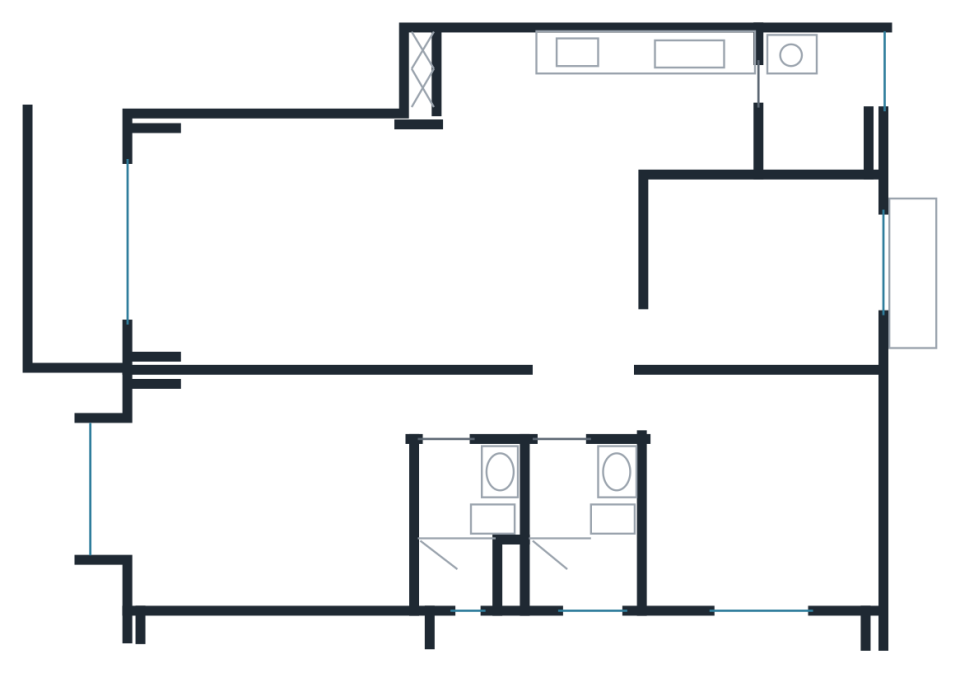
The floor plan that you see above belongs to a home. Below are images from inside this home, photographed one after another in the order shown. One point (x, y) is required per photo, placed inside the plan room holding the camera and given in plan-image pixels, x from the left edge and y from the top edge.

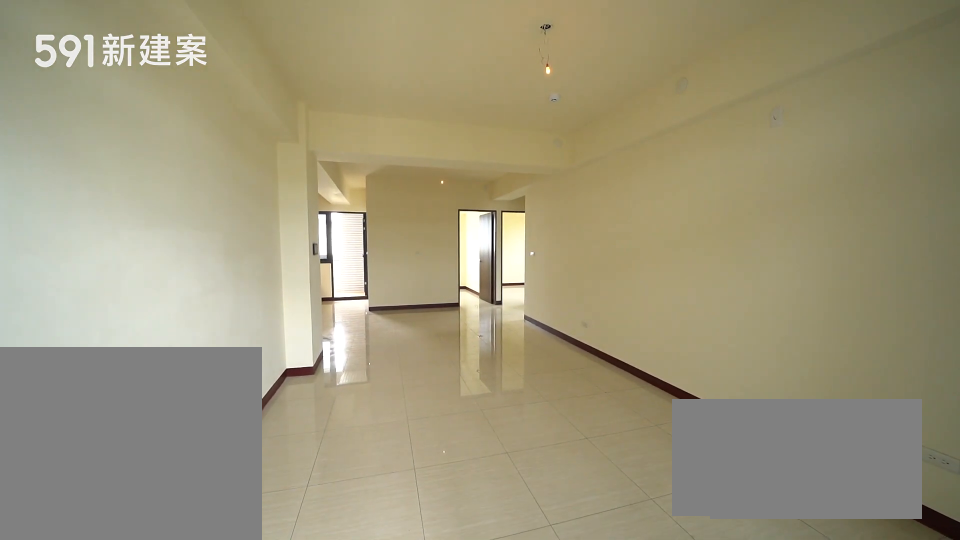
(389, 242)
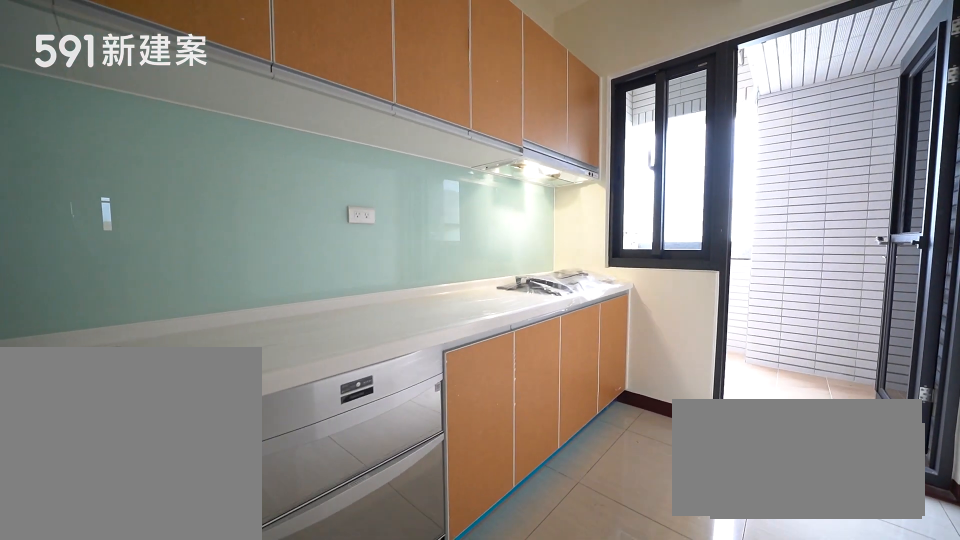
(600, 104)
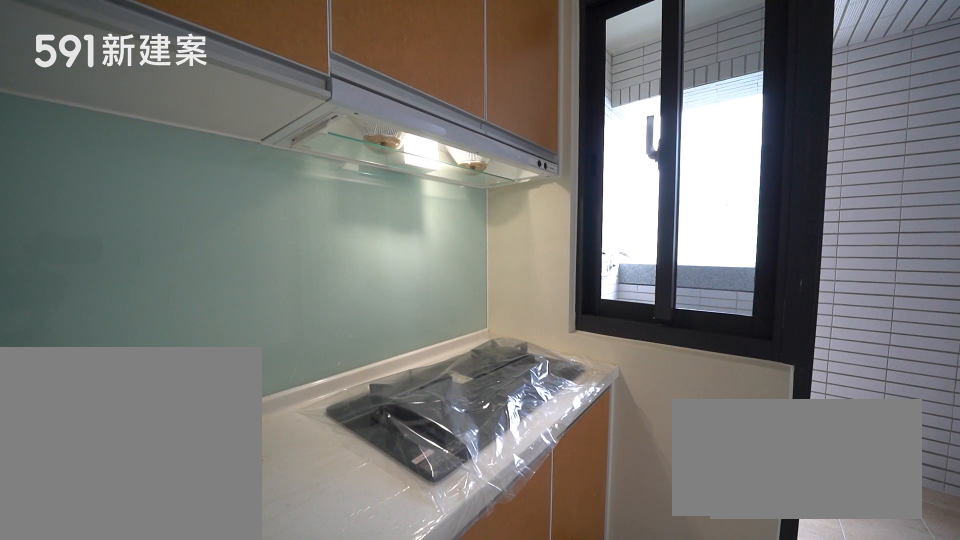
(600, 104)
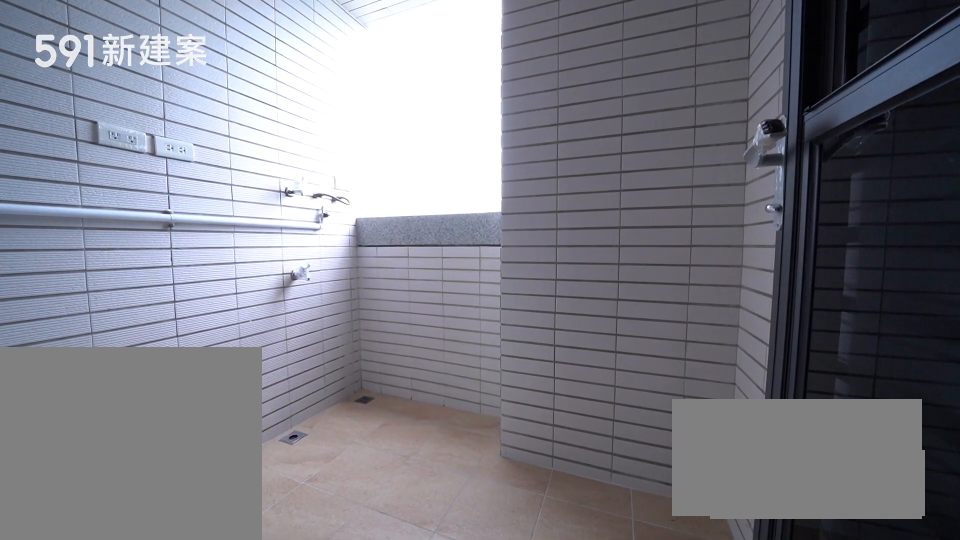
(819, 99)
